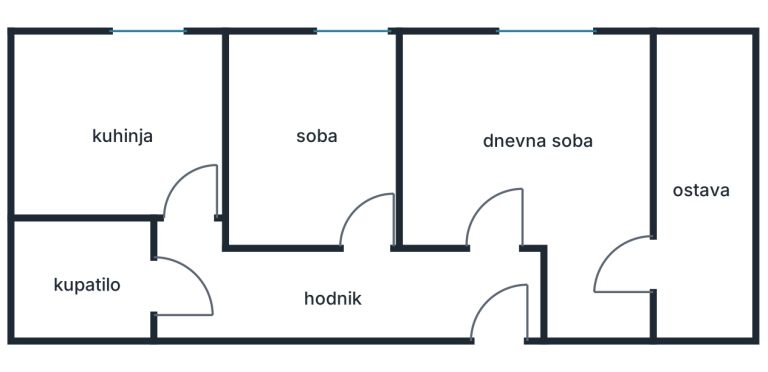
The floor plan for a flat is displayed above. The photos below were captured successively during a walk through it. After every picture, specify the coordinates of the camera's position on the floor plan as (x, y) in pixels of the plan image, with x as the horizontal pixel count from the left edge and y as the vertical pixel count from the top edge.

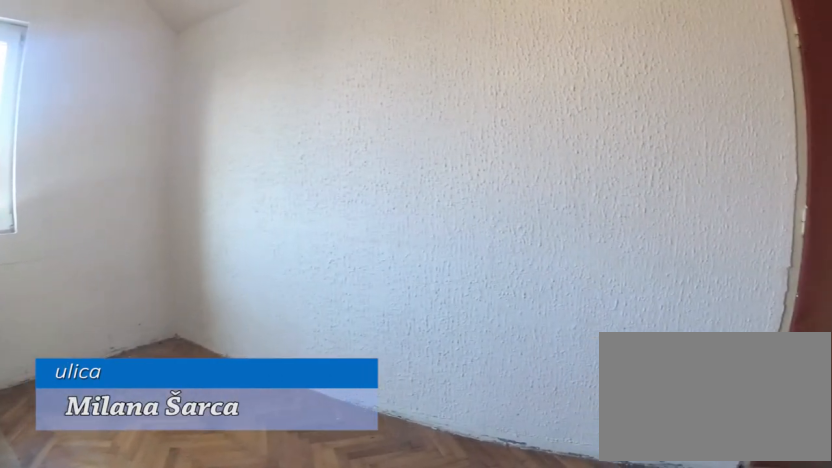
(498, 208)
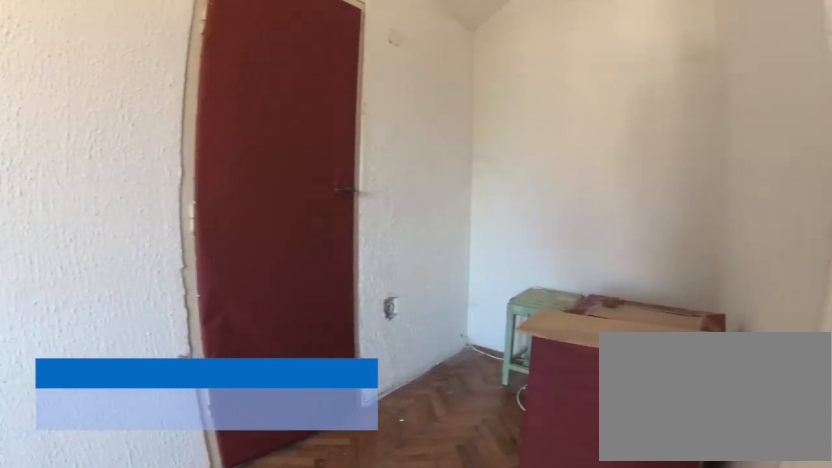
(569, 183)
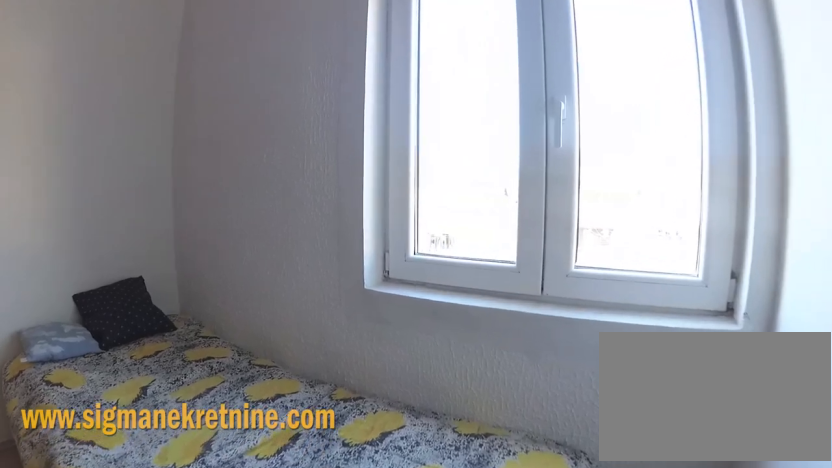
(380, 116)
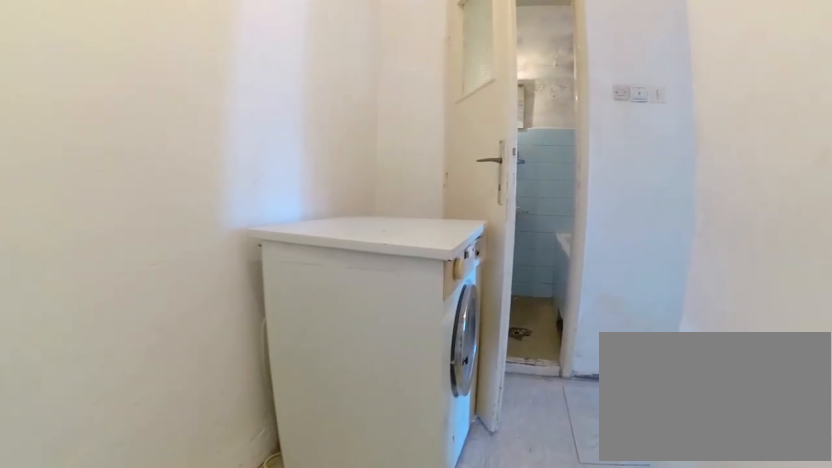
(338, 277)
